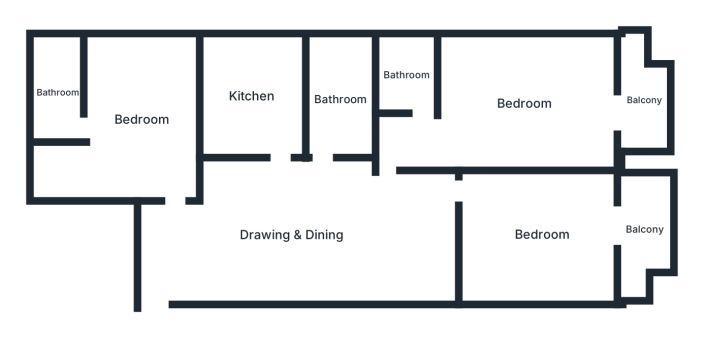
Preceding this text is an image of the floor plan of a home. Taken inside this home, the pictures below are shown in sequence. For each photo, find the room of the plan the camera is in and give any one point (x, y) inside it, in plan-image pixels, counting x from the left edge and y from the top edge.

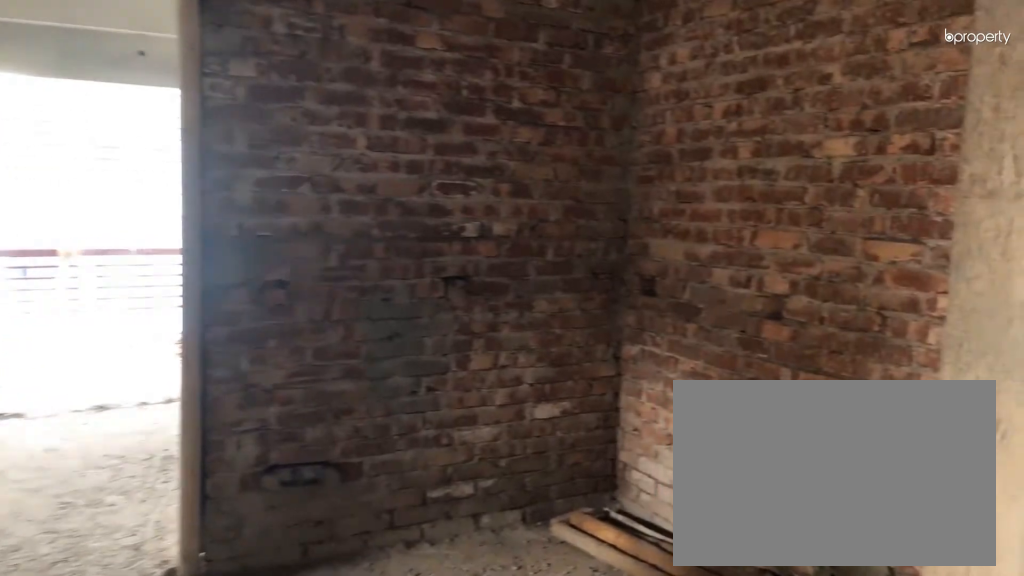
(290, 235)
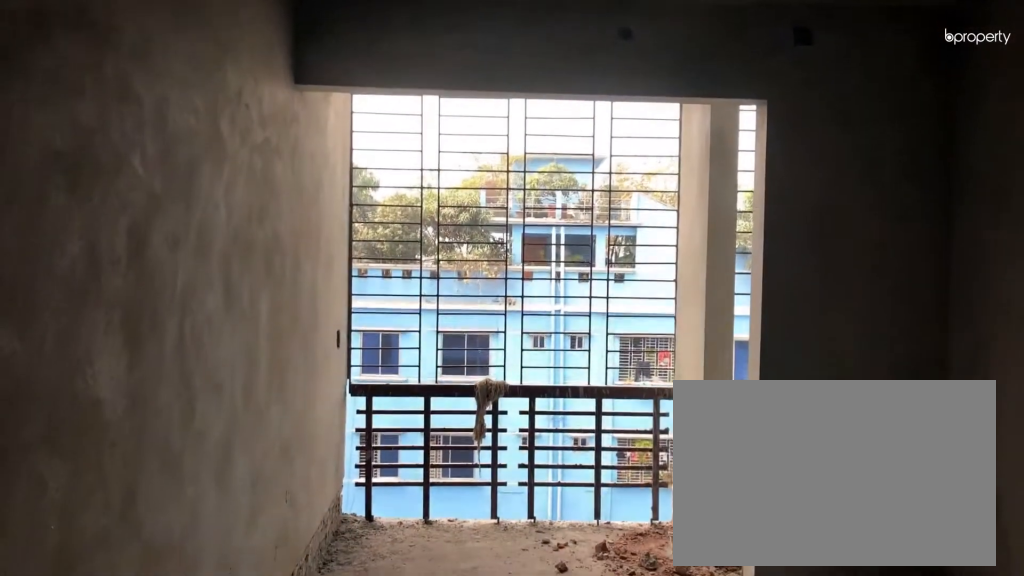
(541, 235)
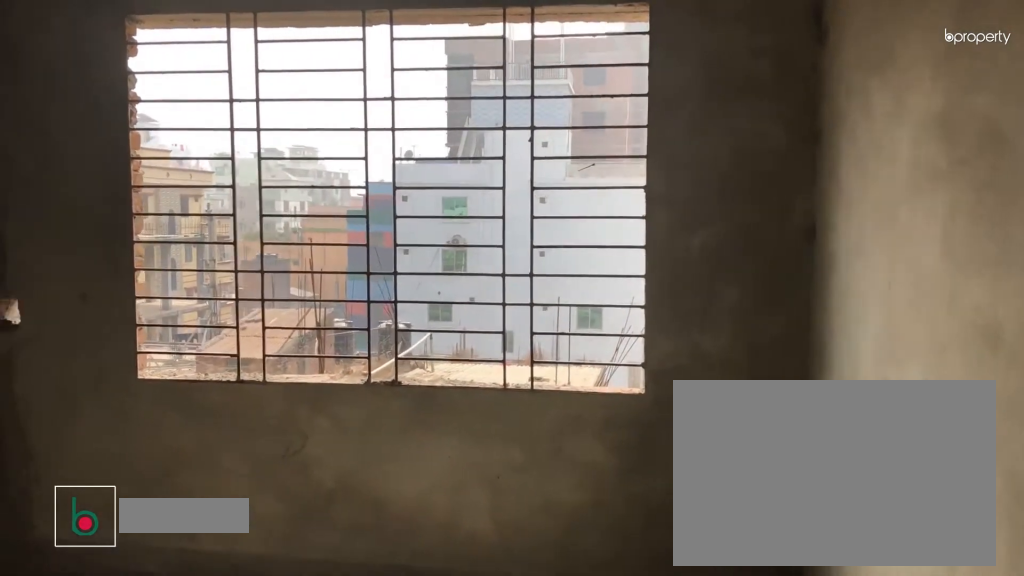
(141, 120)
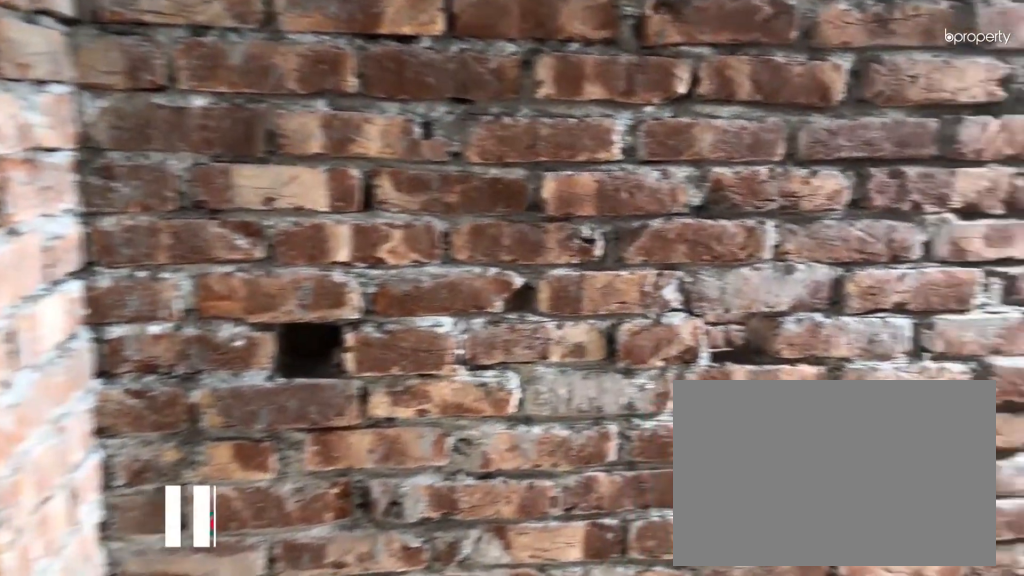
(59, 93)
